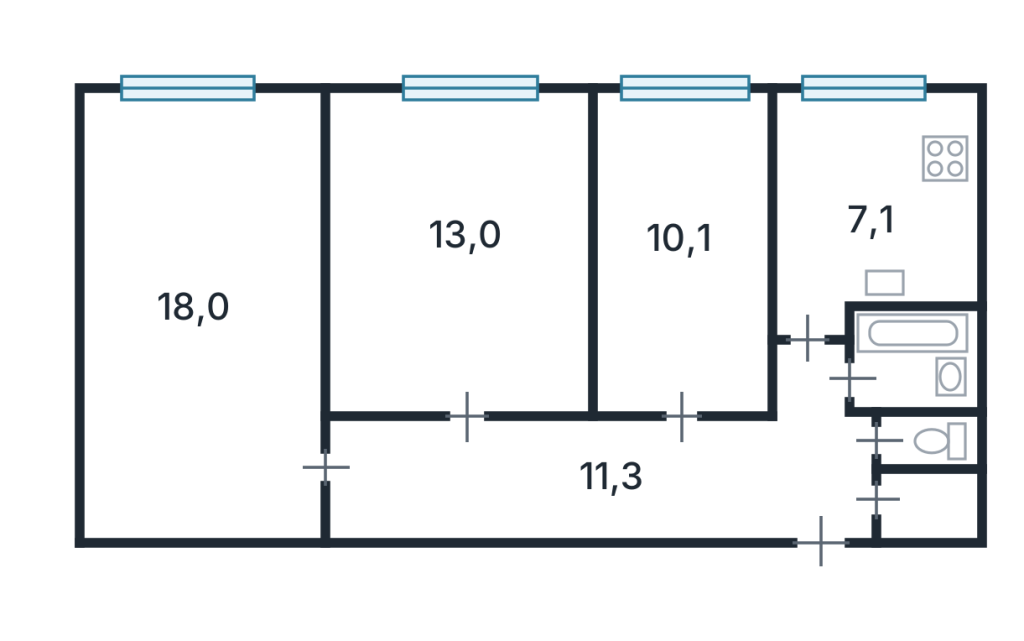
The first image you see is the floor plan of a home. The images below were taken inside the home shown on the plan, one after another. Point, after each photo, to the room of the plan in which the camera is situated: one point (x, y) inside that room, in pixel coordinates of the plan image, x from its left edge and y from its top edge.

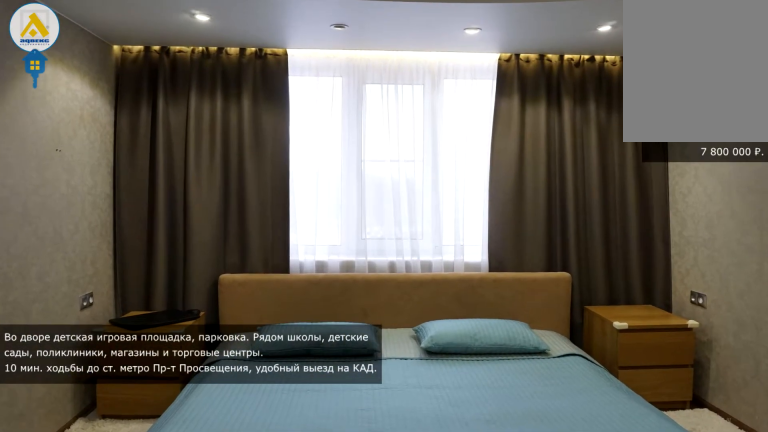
(467, 235)
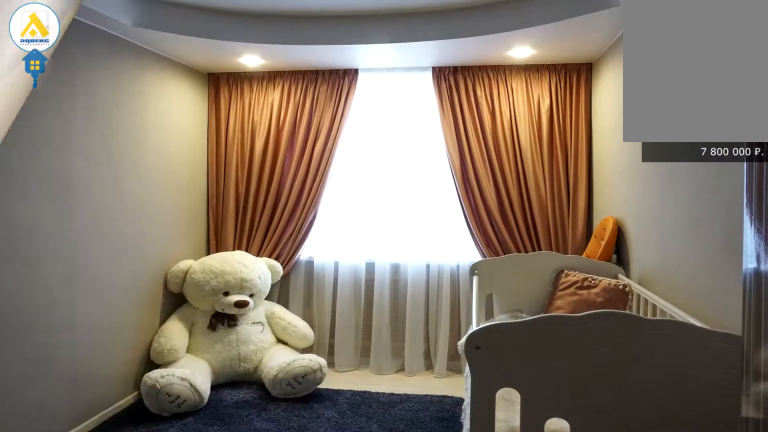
(682, 237)
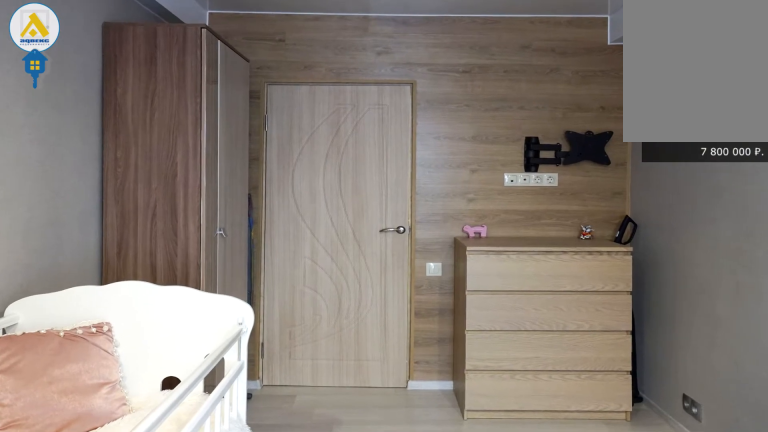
(681, 236)
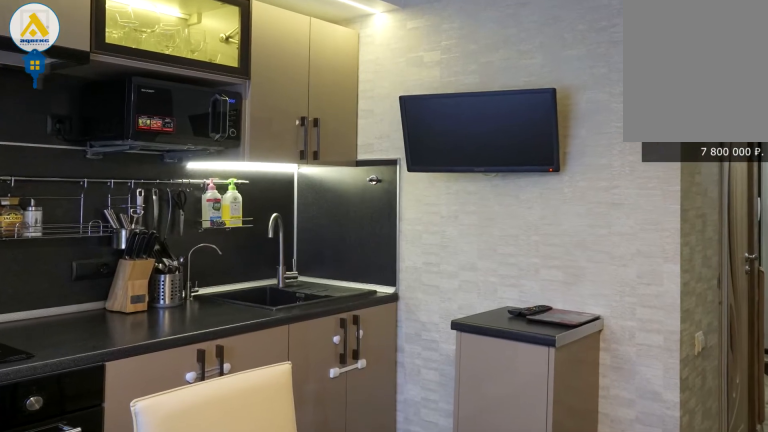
(877, 200)
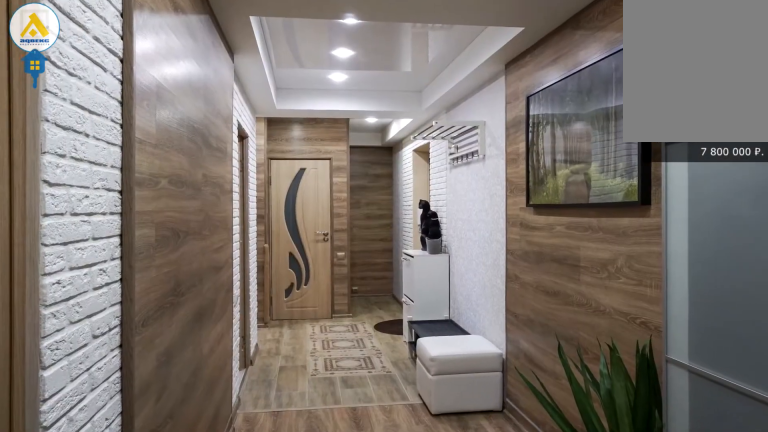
(621, 479)
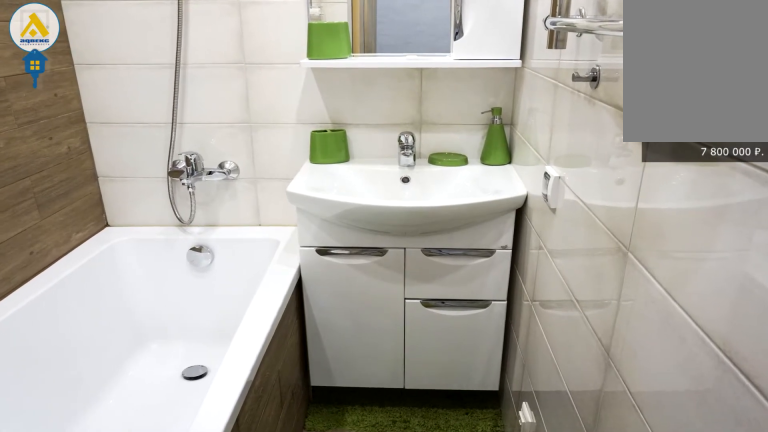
(899, 371)
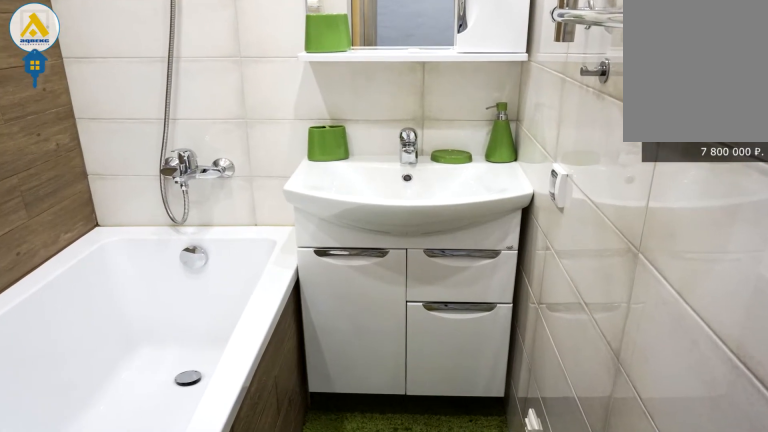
(902, 391)
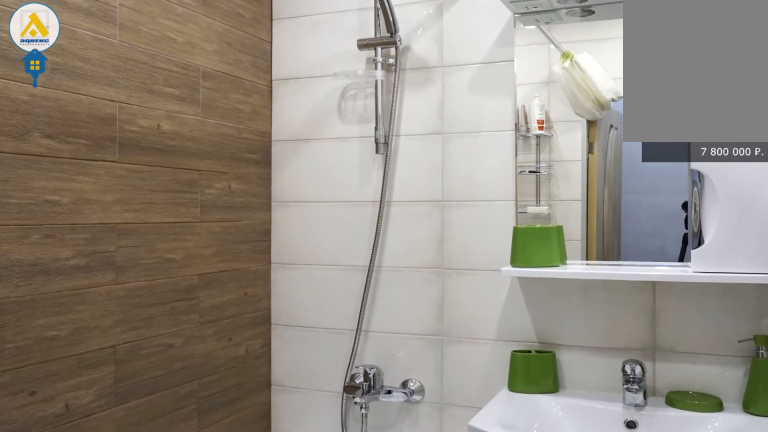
(916, 399)
